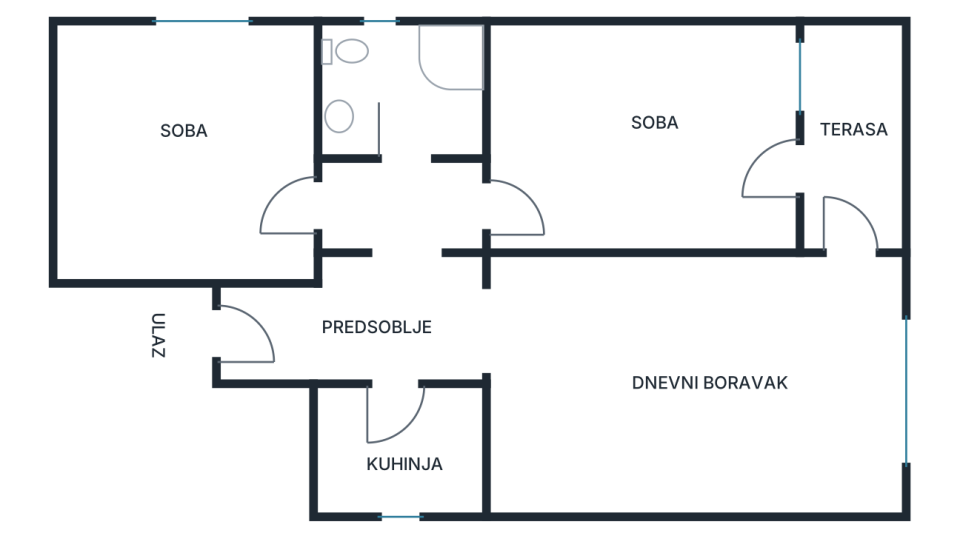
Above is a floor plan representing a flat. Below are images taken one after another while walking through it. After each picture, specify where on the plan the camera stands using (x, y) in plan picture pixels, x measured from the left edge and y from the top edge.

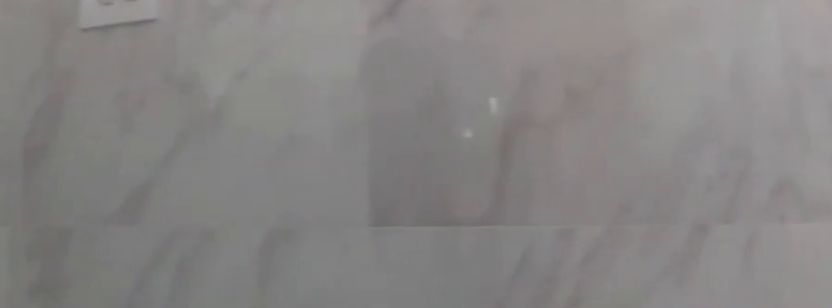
(429, 449)
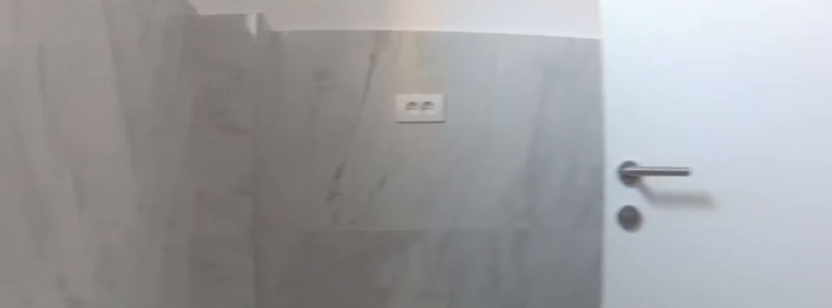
(425, 449)
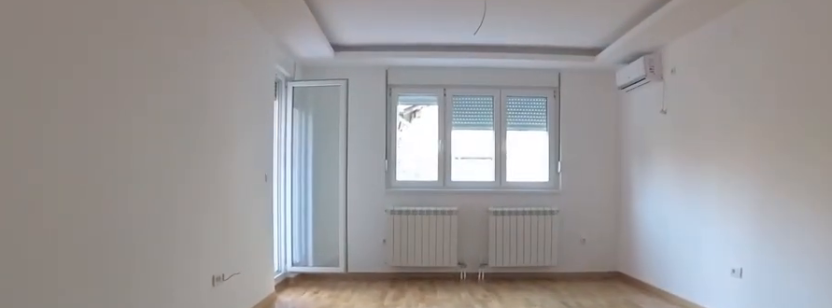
(450, 331)
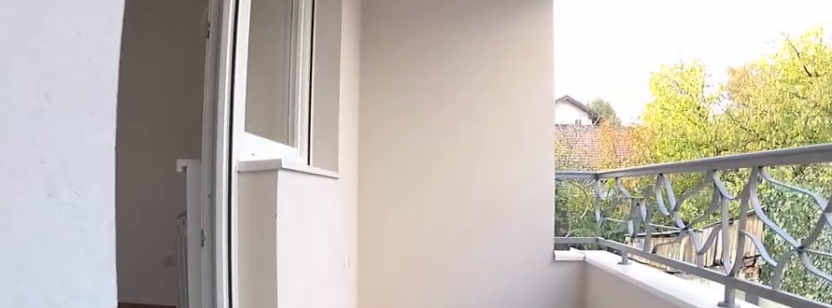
(839, 307)
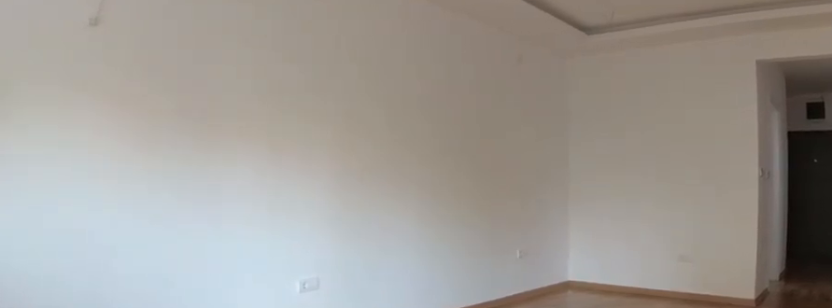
(833, 349)
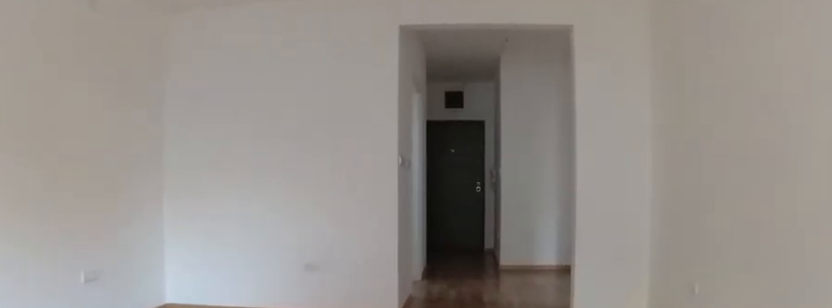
(745, 343)
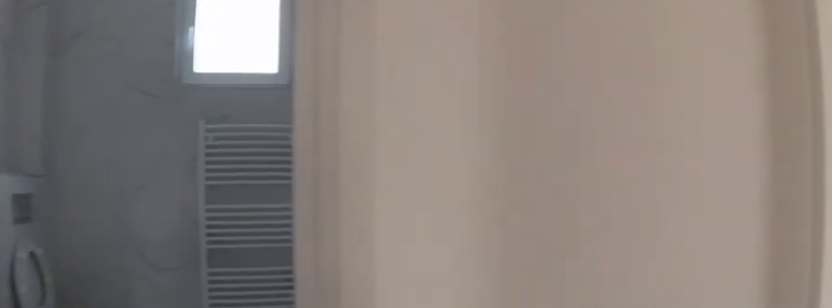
(411, 243)
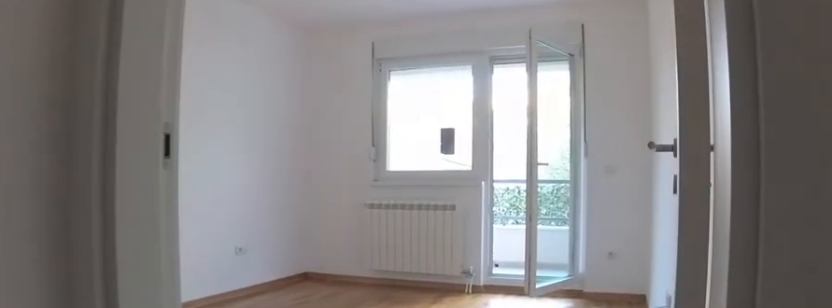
(437, 211)
